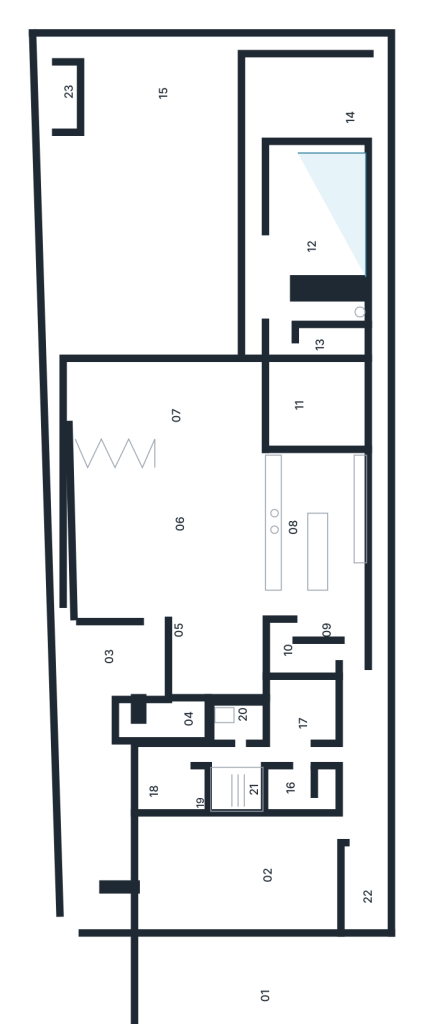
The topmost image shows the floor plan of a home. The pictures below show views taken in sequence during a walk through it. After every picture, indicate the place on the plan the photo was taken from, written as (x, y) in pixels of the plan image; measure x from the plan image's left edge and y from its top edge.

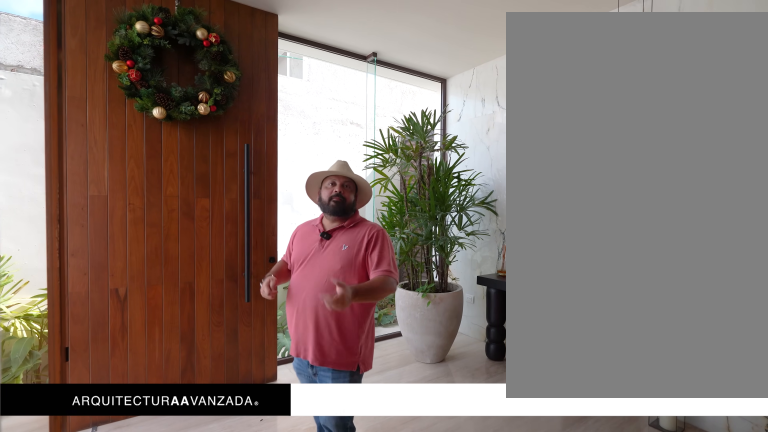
(129, 667)
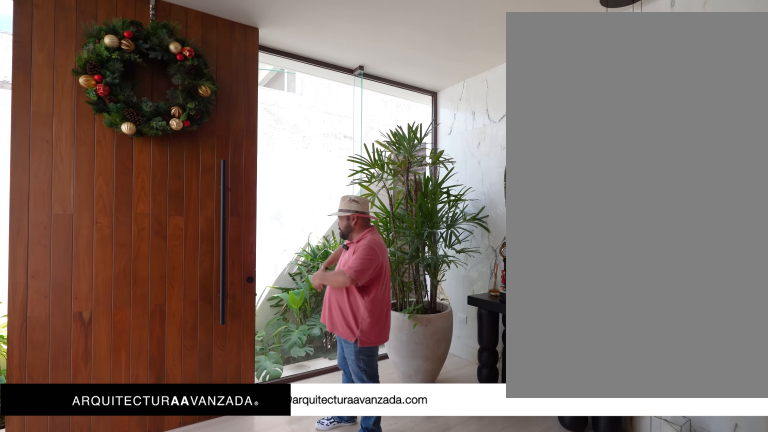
(143, 680)
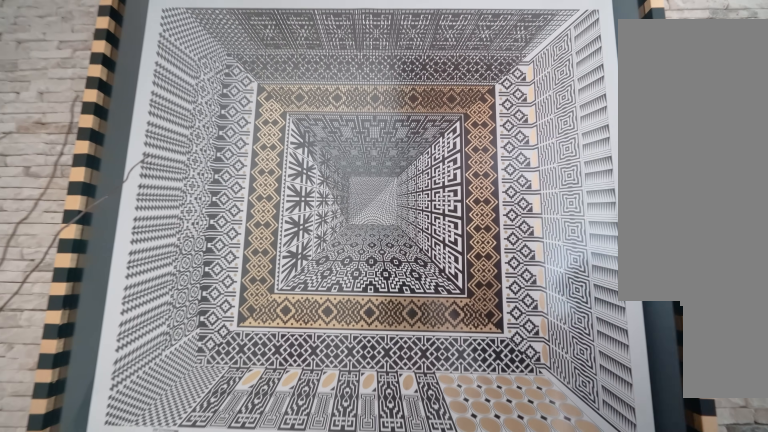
(167, 713)
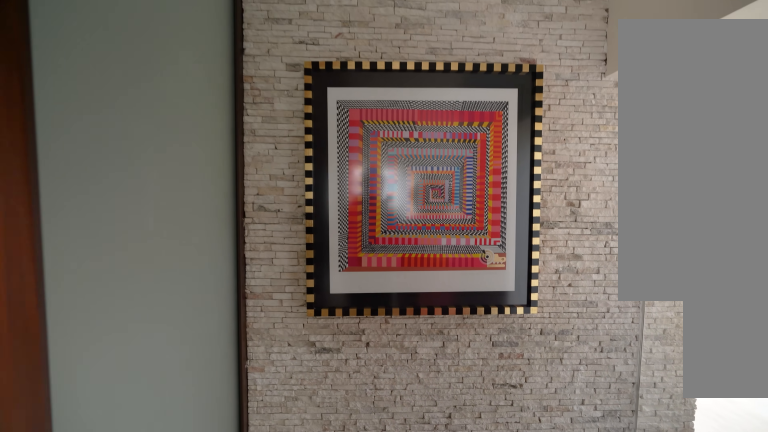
(156, 713)
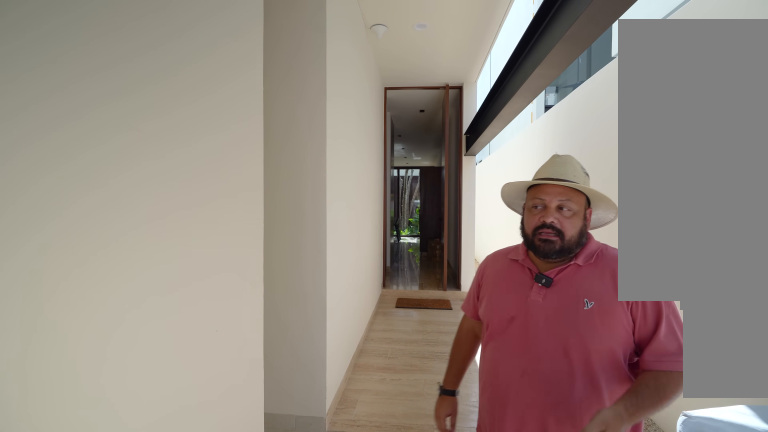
(357, 755)
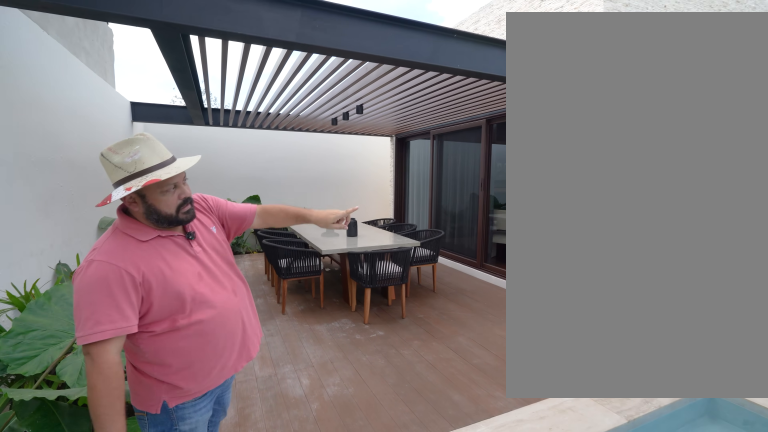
(270, 98)
